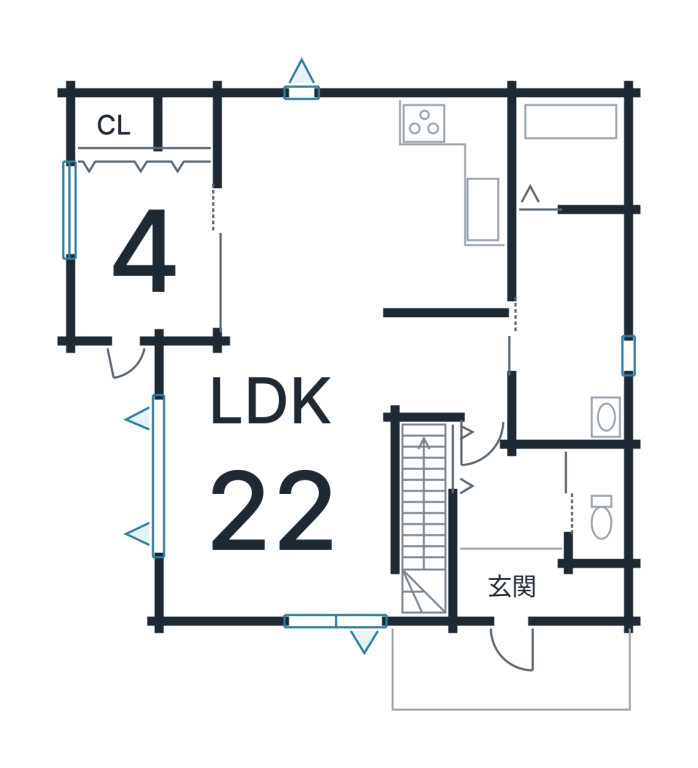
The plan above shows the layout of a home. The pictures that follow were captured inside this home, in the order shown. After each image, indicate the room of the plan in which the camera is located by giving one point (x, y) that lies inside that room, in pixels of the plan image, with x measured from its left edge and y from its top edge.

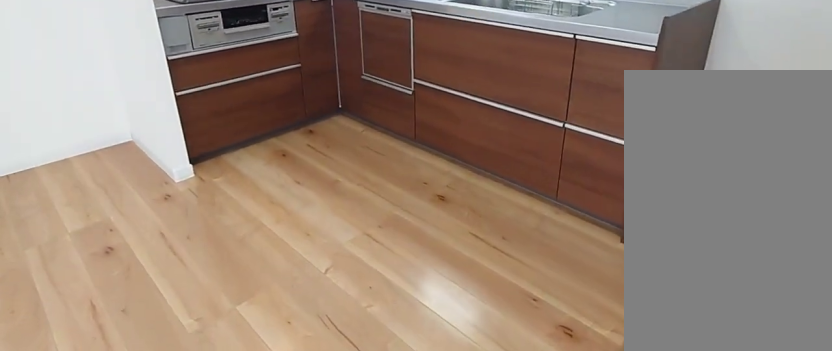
(388, 214)
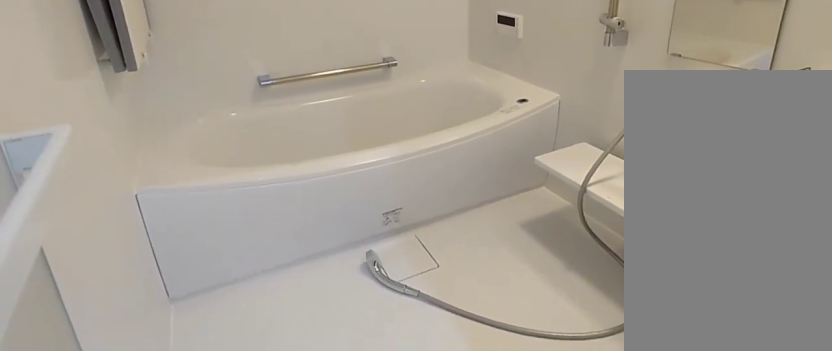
(569, 152)
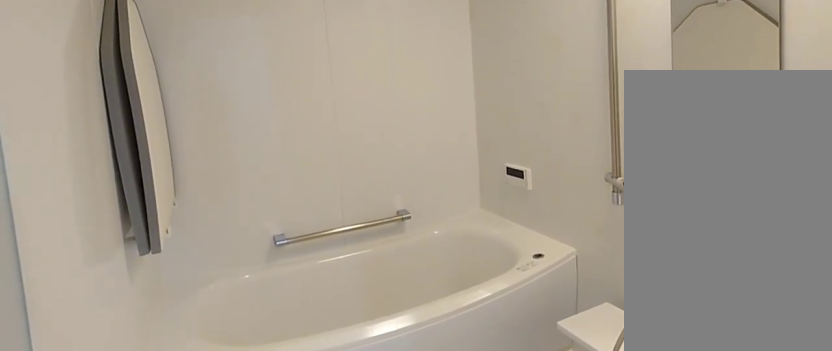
(569, 152)
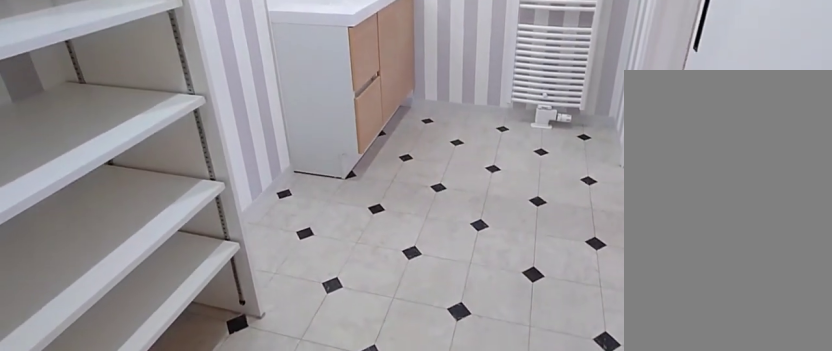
(574, 334)
